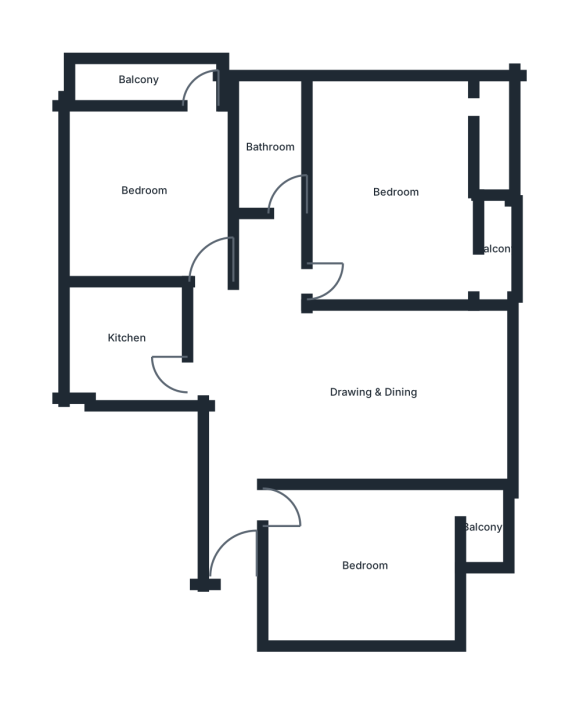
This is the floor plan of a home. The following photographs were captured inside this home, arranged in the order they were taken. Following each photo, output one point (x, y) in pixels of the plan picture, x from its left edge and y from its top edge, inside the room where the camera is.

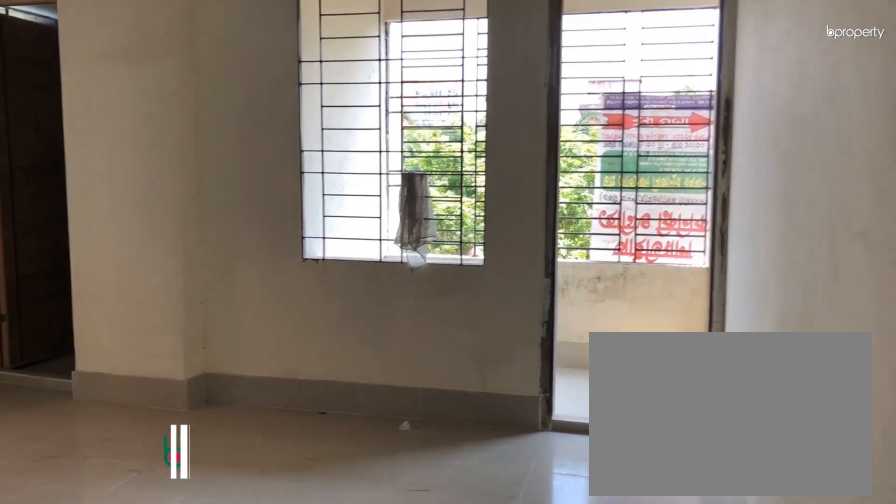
(340, 280)
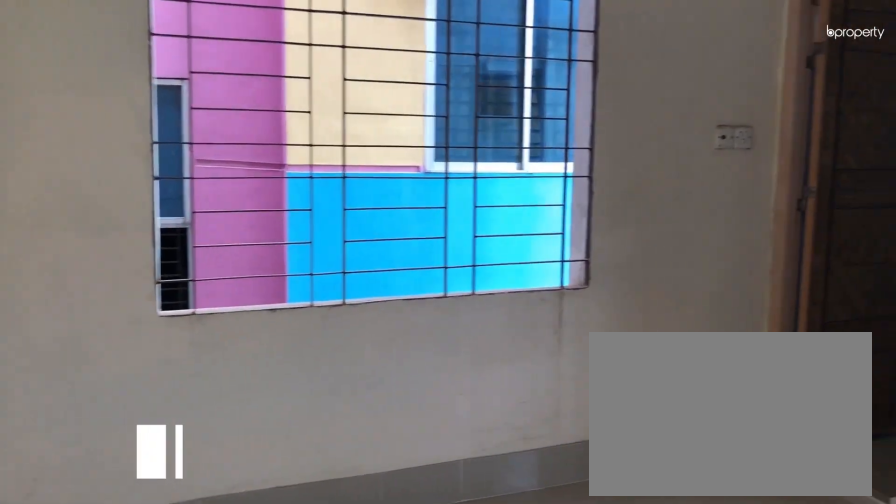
(396, 190)
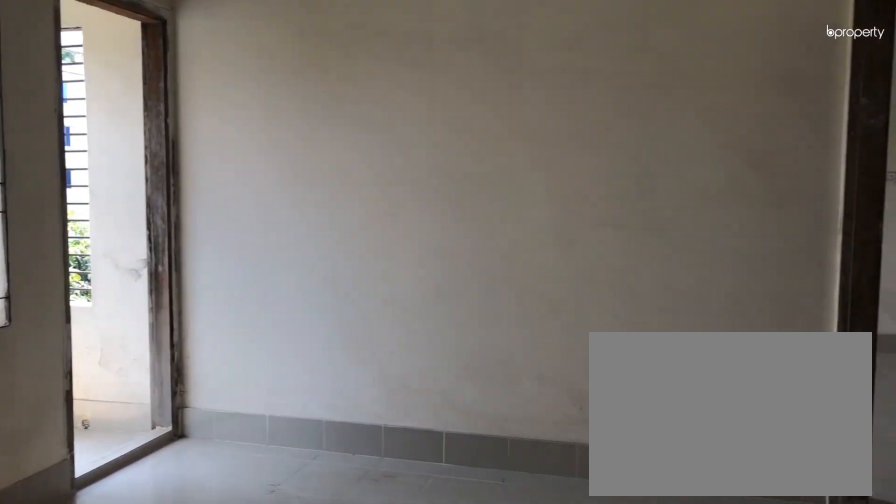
(396, 190)
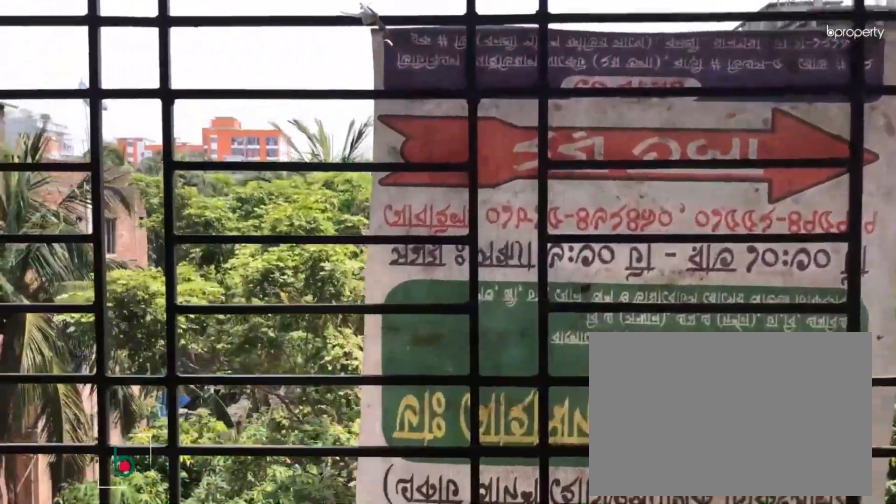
(494, 249)
